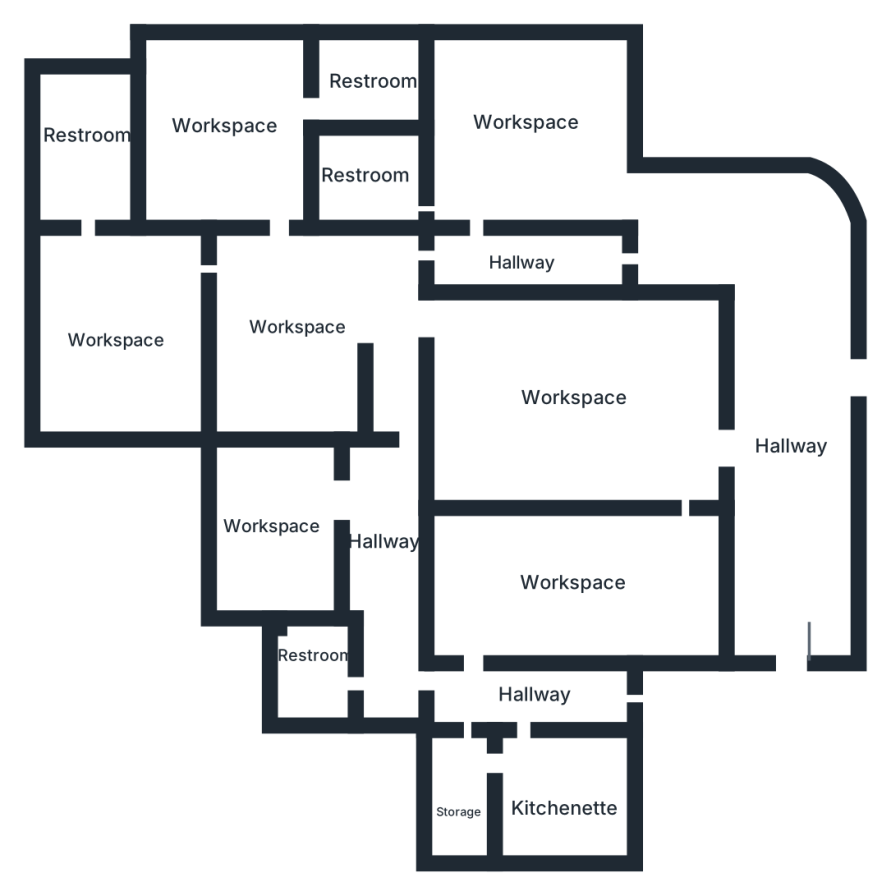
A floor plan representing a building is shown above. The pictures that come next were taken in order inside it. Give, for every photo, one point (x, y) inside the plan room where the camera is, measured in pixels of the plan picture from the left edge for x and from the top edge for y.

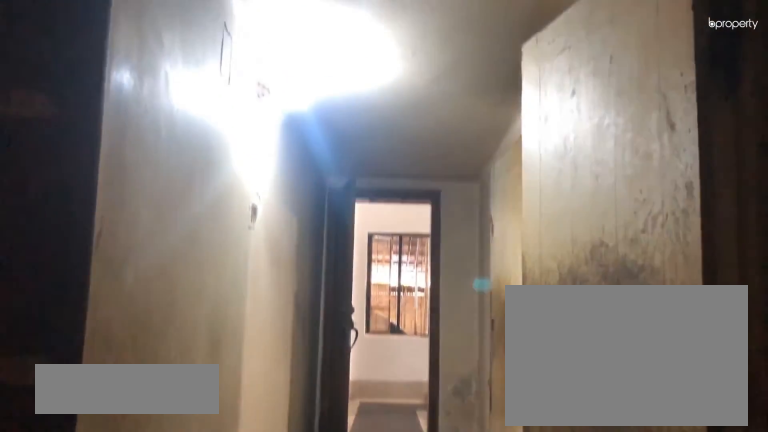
(531, 692)
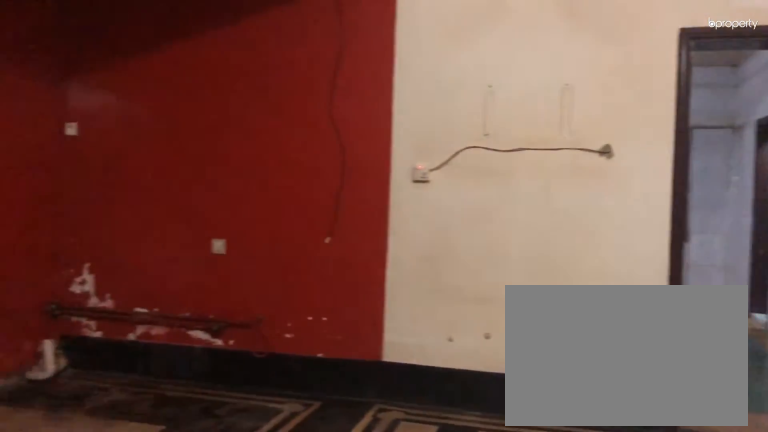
(307, 343)
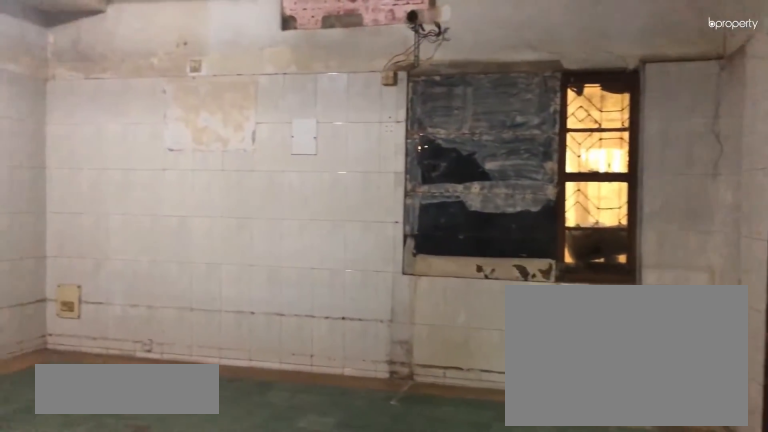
(119, 327)
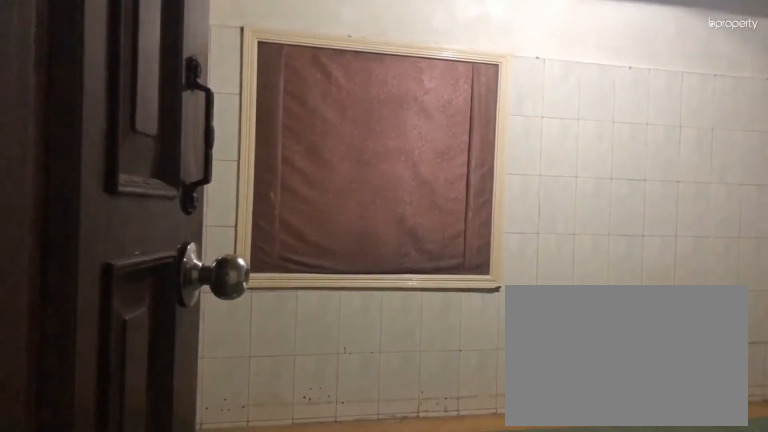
(119, 327)
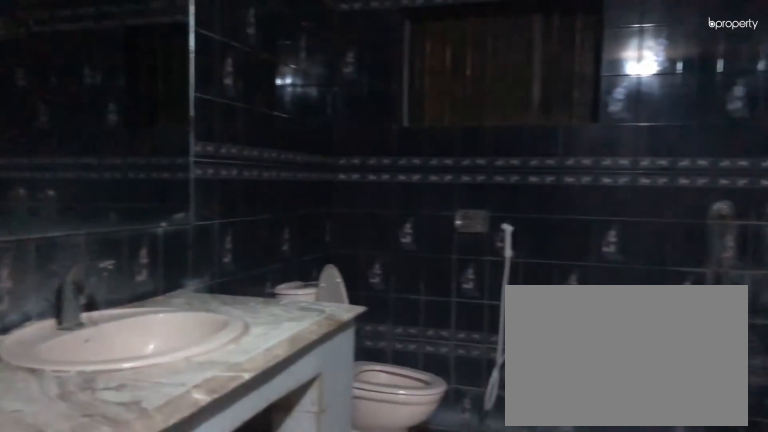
(83, 142)
